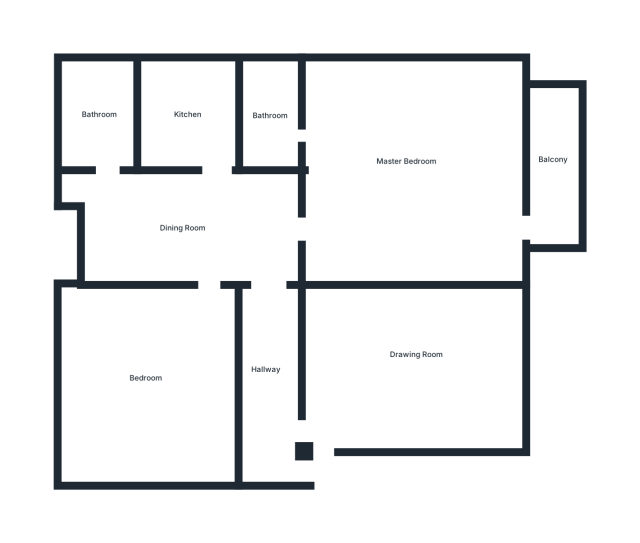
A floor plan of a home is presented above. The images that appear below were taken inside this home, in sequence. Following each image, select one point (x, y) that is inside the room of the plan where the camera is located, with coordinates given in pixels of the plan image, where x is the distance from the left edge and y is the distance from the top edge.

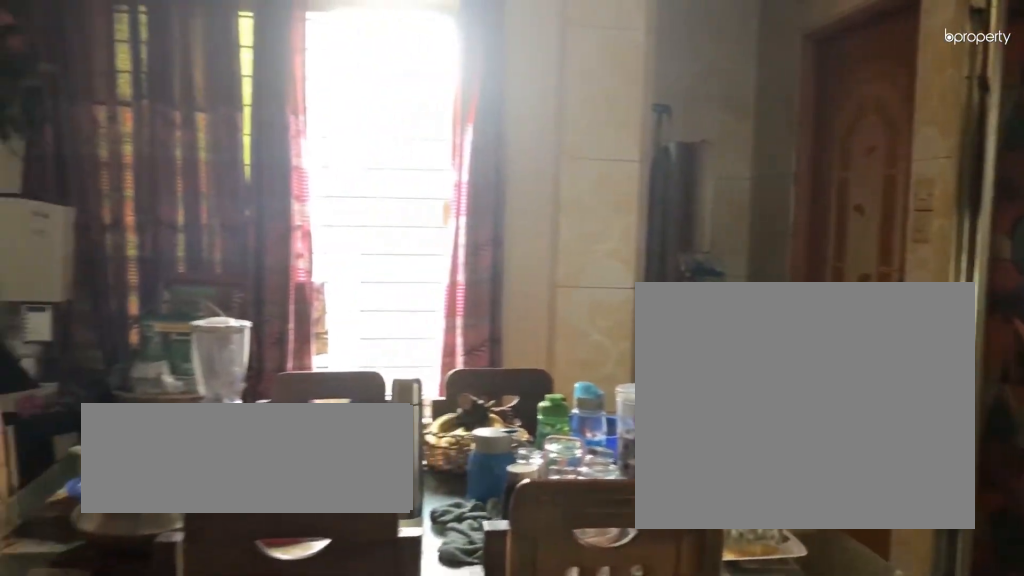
(181, 224)
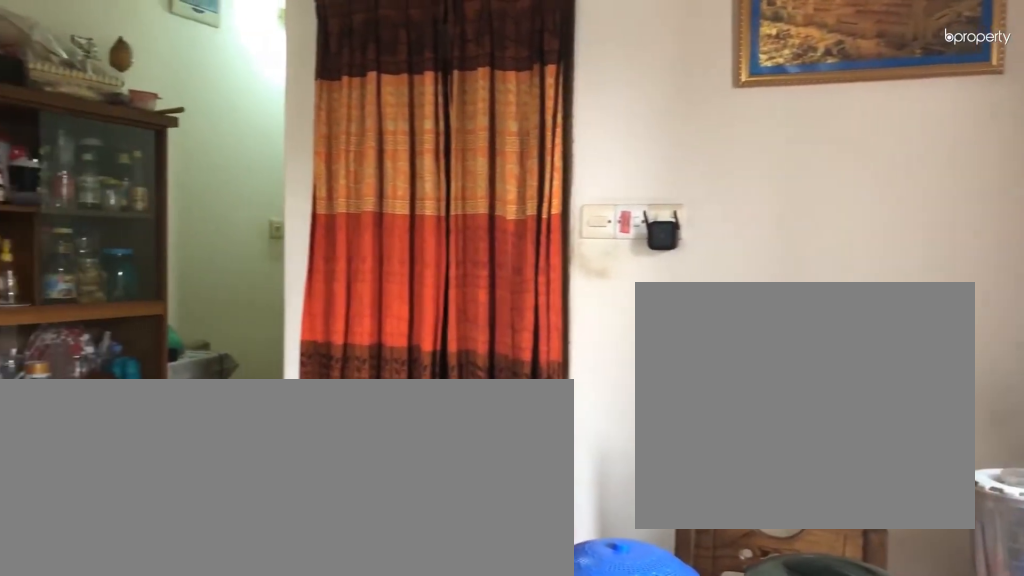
(182, 224)
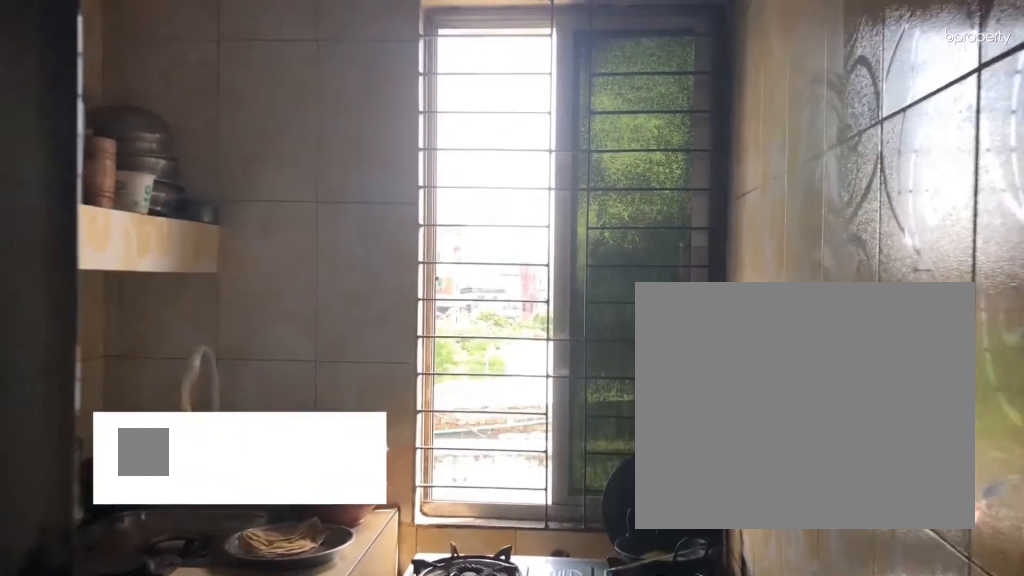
(187, 113)
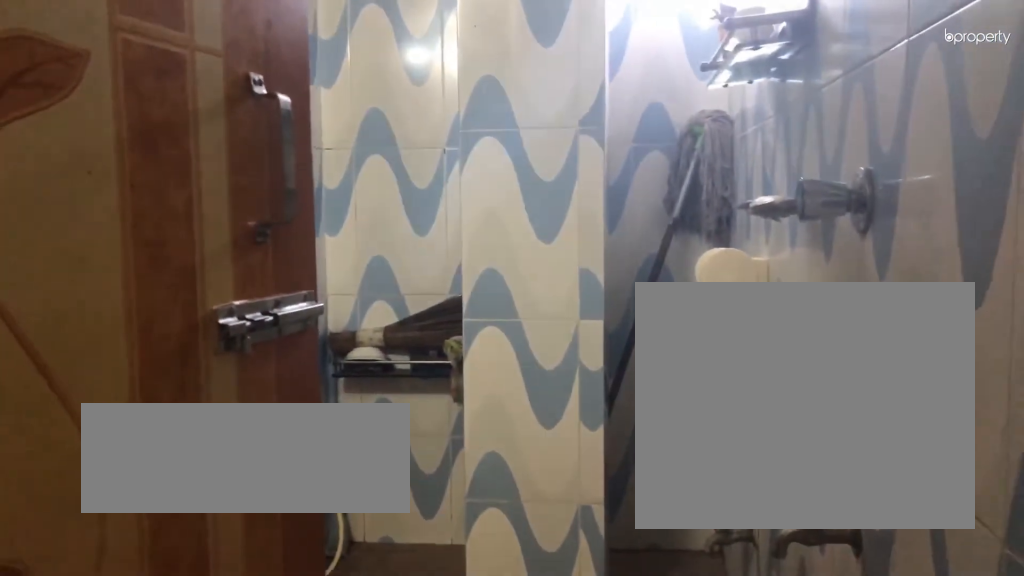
(99, 112)
